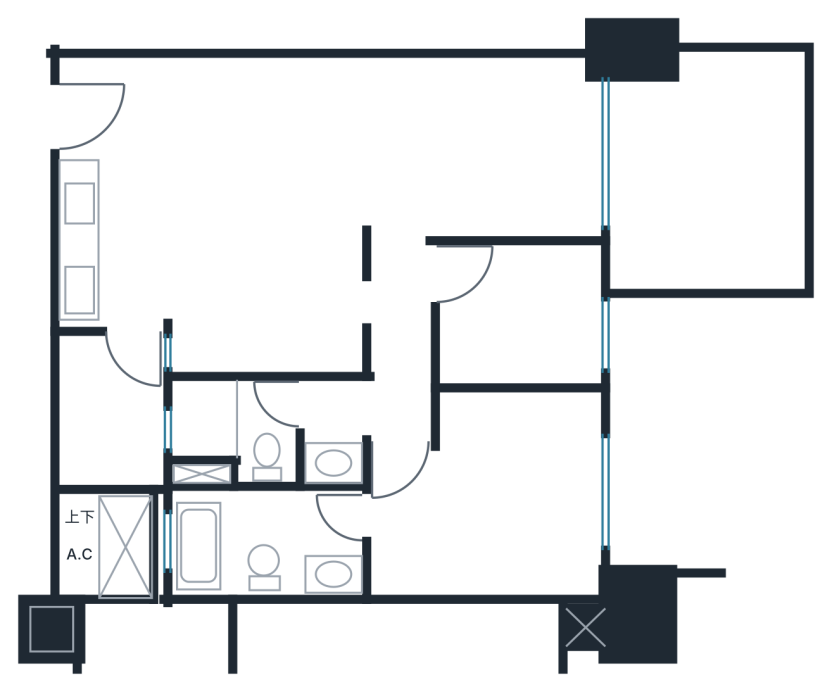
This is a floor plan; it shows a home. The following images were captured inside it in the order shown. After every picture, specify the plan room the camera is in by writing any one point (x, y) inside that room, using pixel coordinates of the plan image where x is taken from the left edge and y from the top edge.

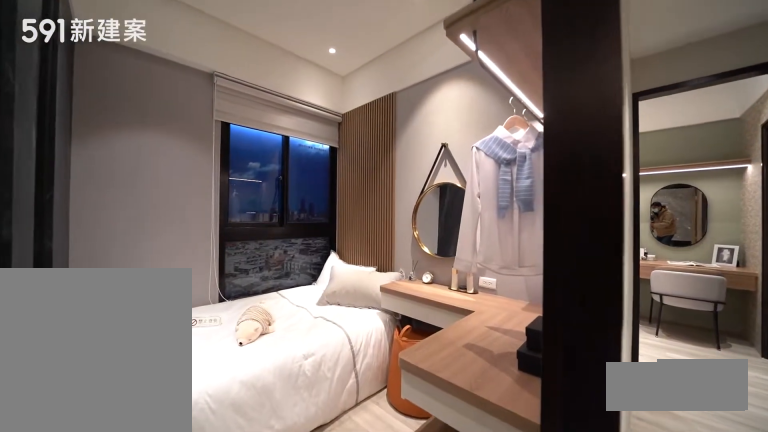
(526, 318)
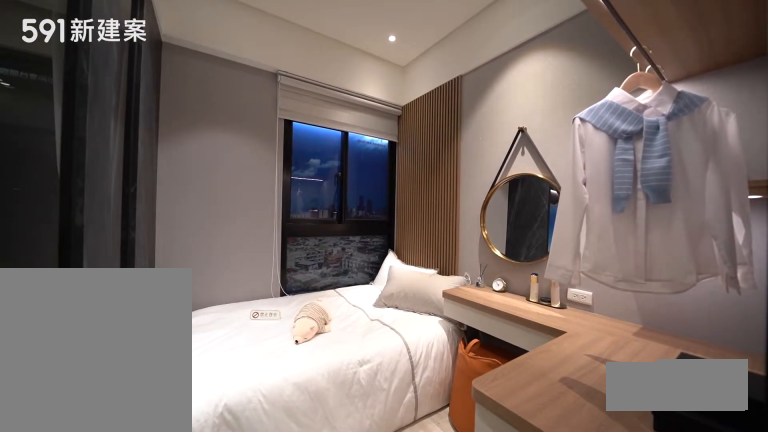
(526, 318)
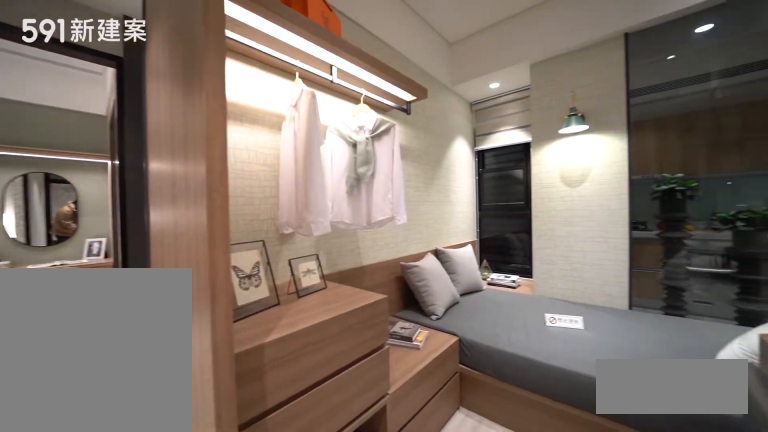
(261, 305)
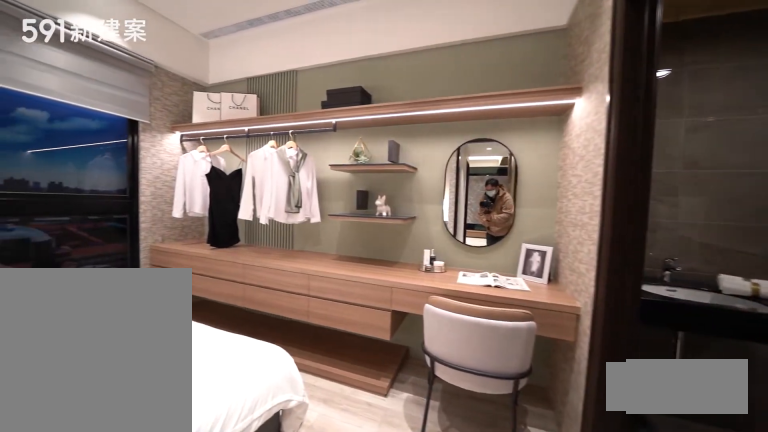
(493, 498)
